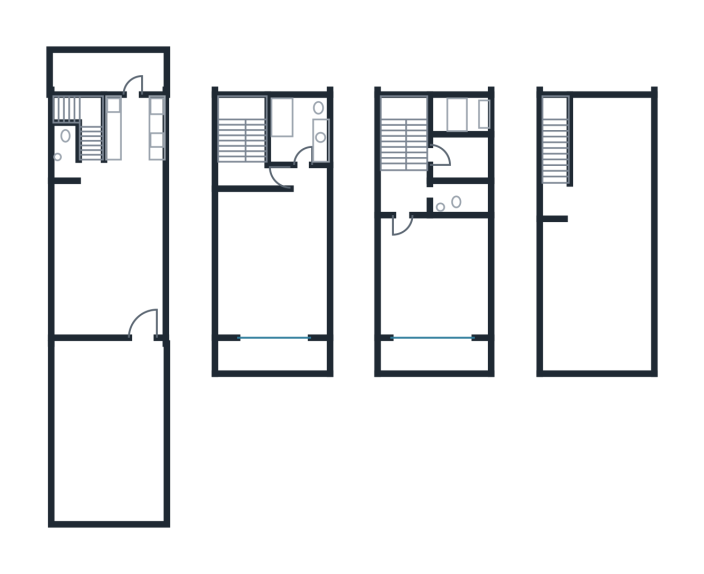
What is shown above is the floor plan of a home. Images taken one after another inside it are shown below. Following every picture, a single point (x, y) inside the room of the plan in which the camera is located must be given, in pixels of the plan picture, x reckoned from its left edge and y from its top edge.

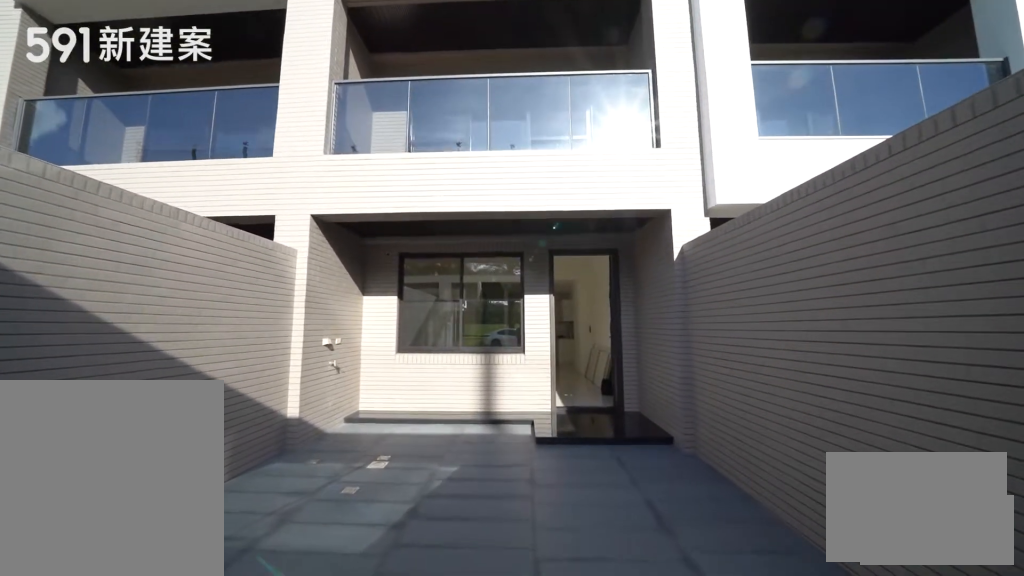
(105, 433)
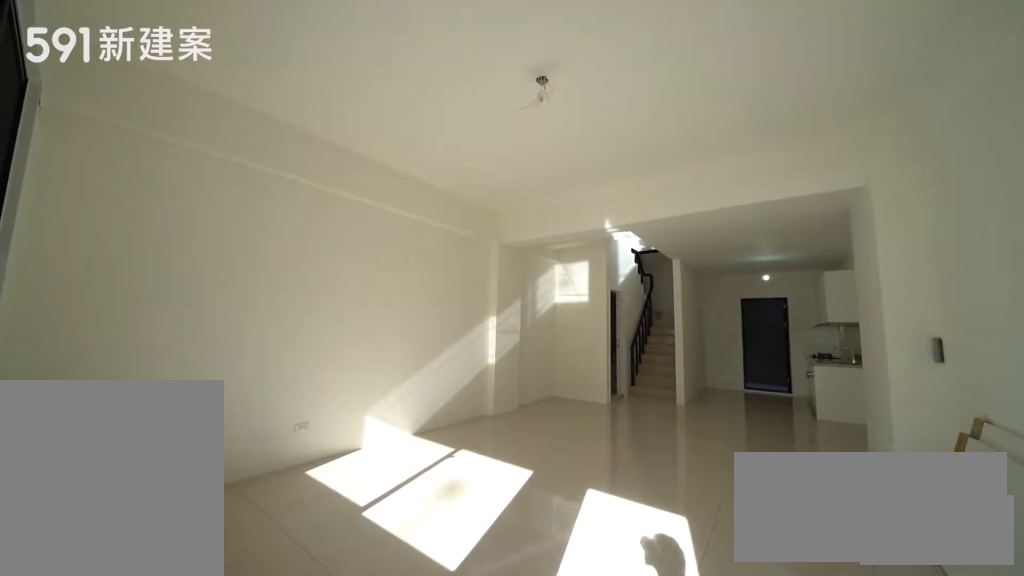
(107, 260)
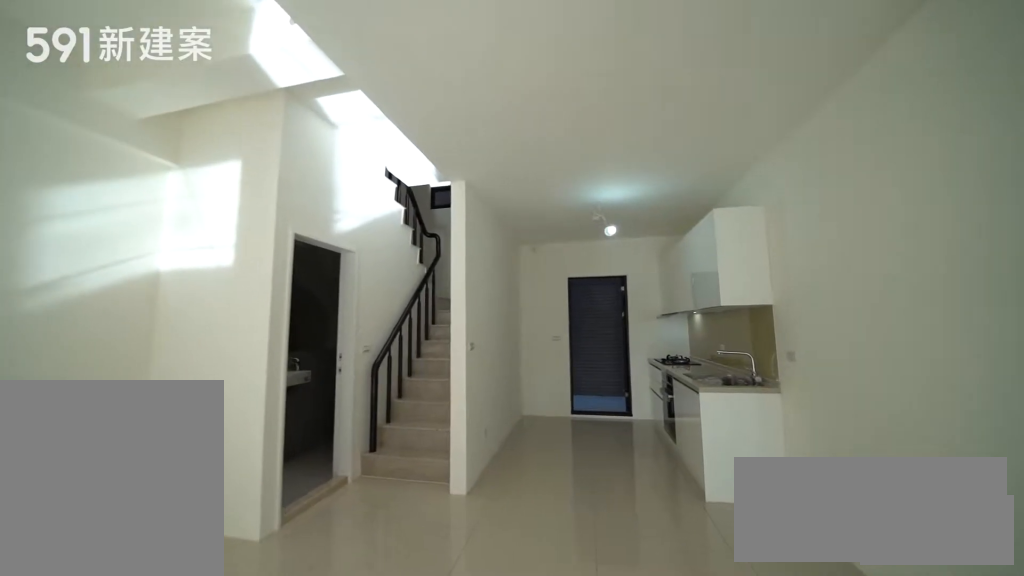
(107, 260)
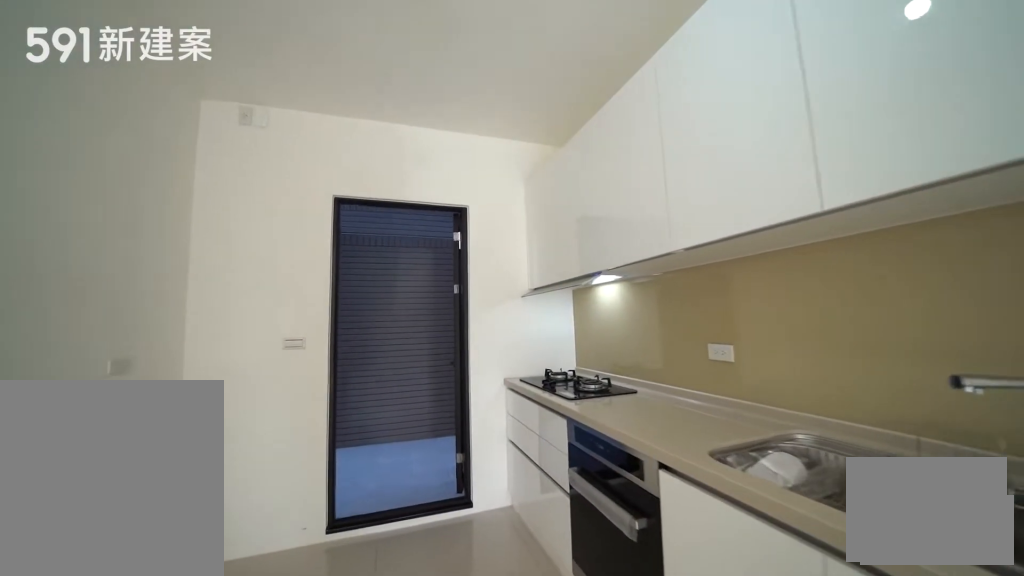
(132, 131)
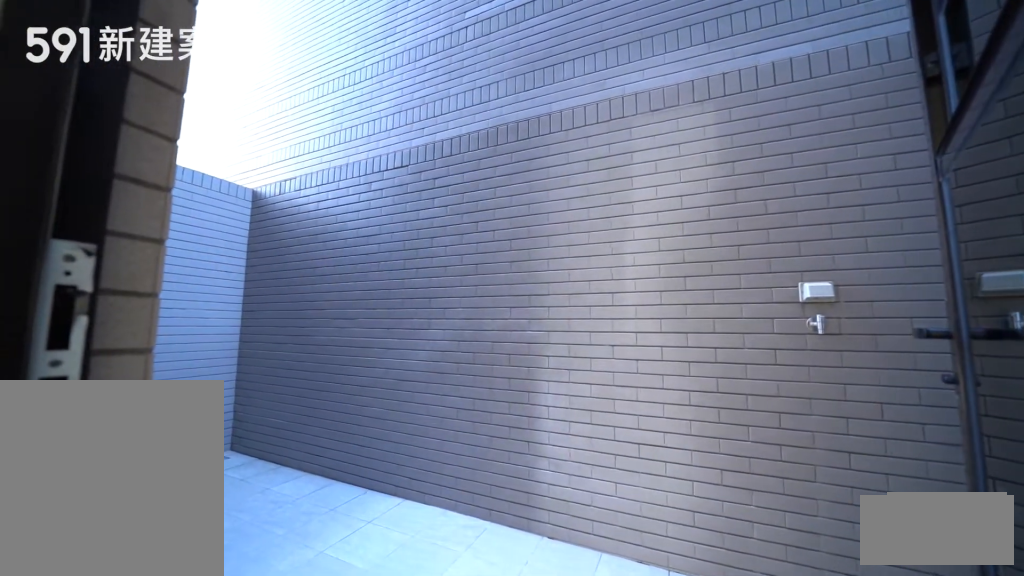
(105, 71)
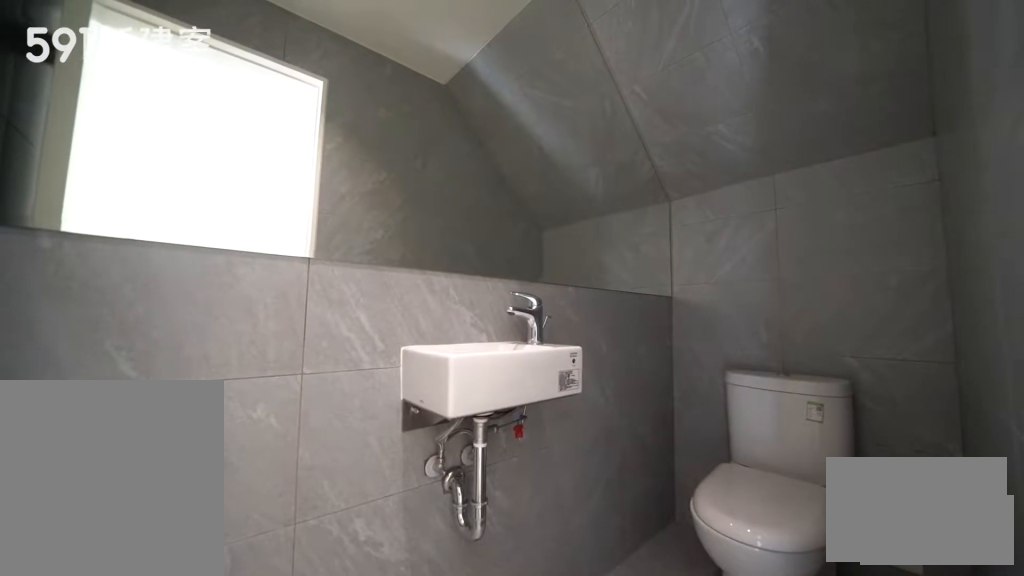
(64, 151)
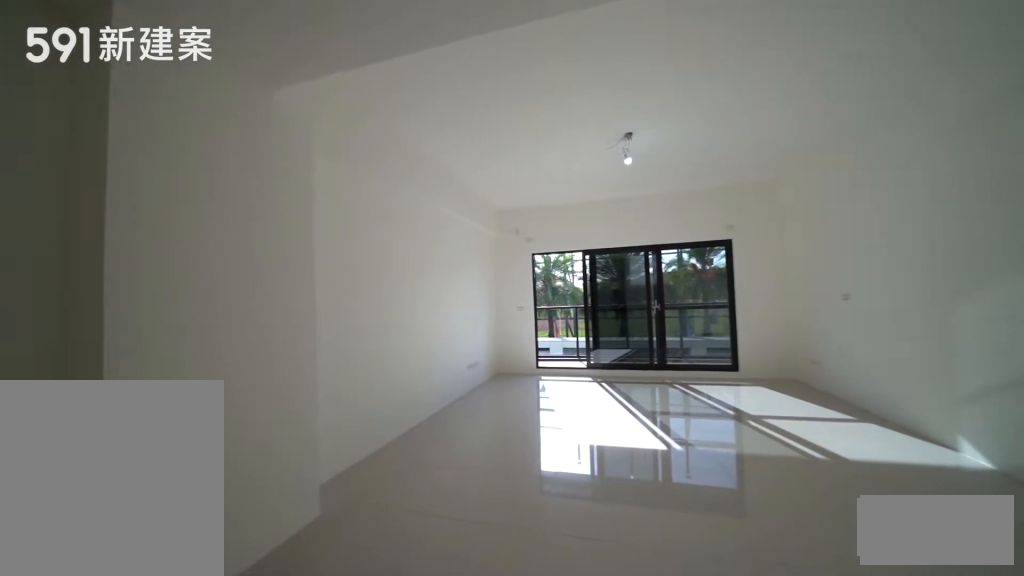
(273, 260)
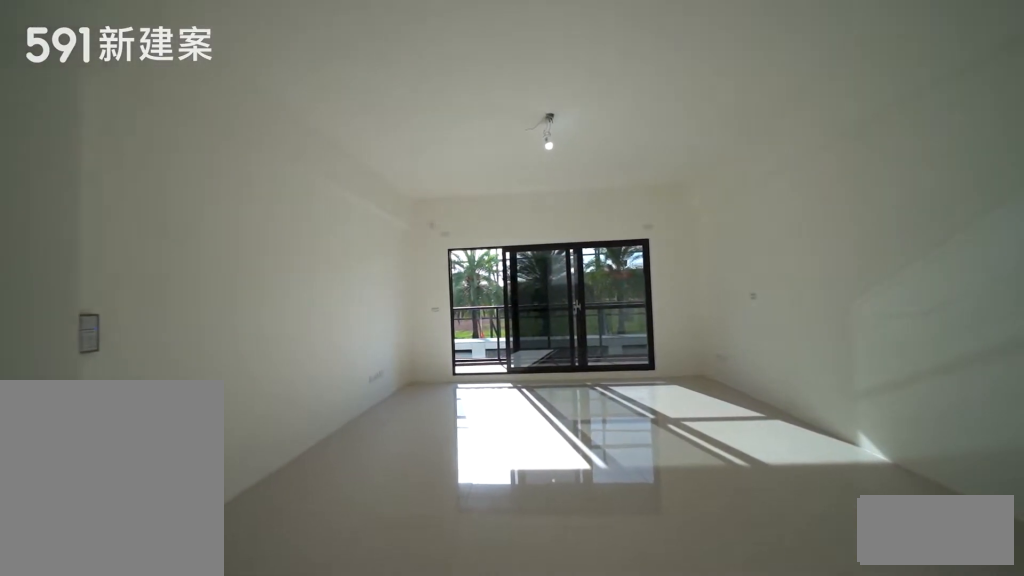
(273, 260)
